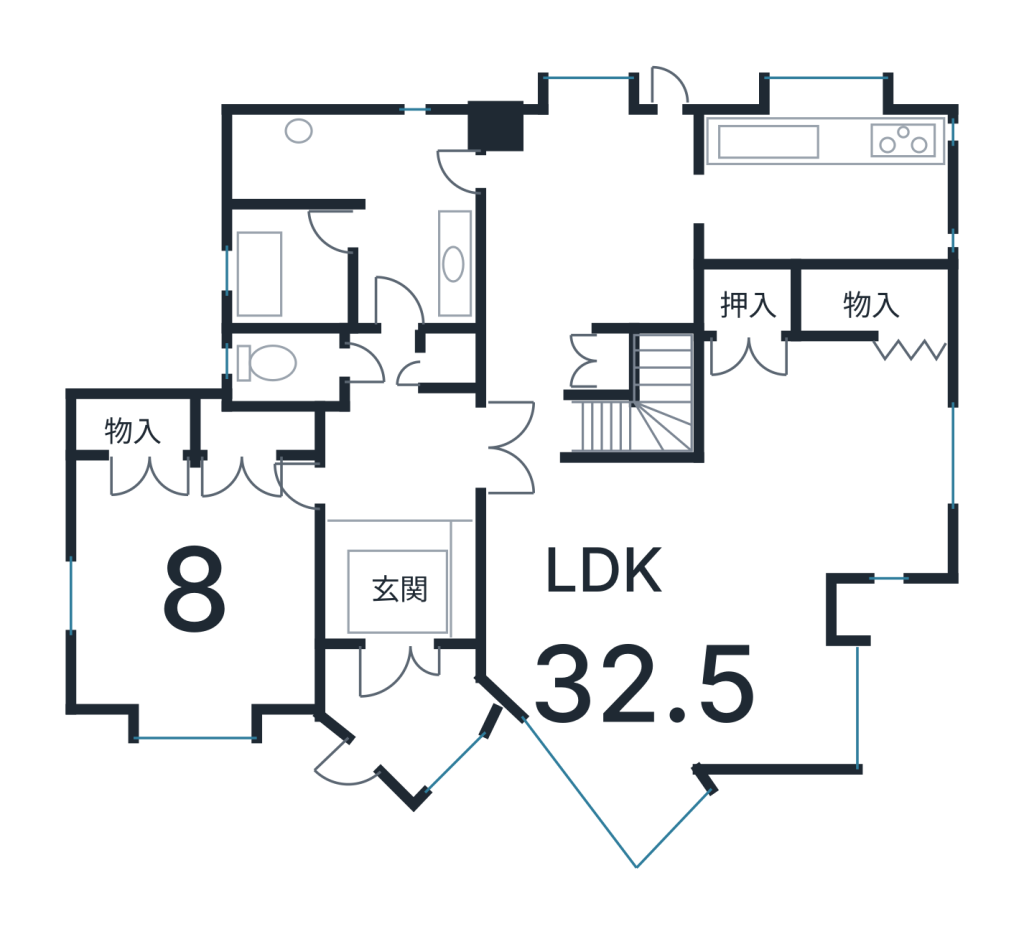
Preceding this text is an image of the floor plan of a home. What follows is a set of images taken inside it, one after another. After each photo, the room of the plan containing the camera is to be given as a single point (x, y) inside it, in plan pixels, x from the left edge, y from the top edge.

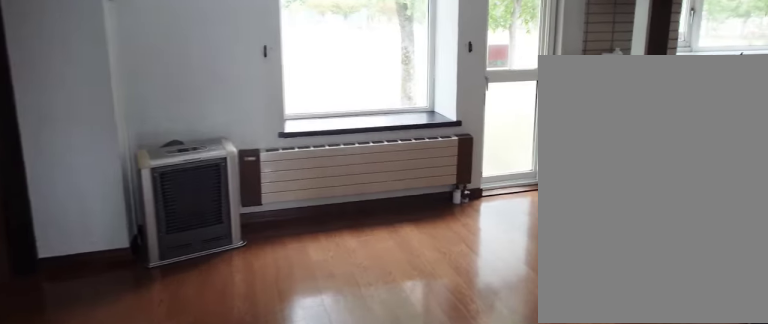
(720, 170)
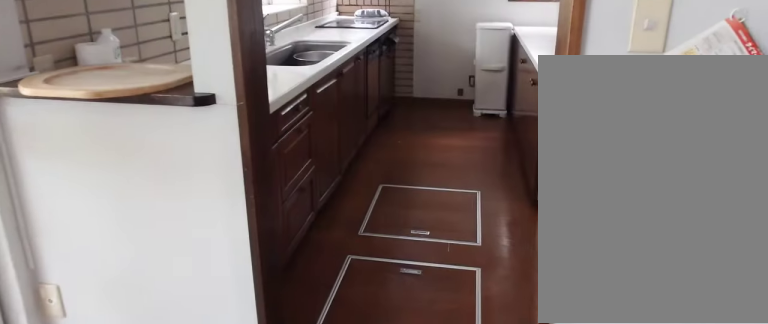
(720, 170)
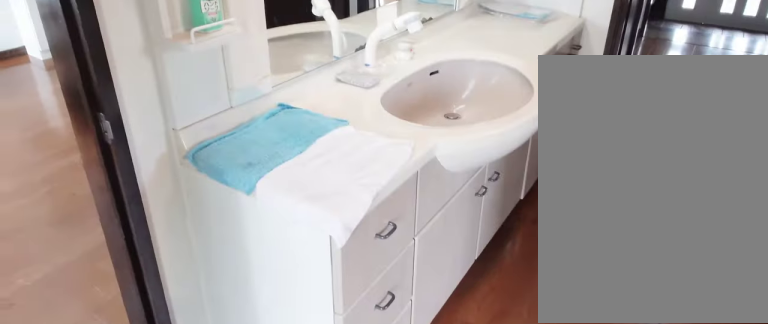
(402, 201)
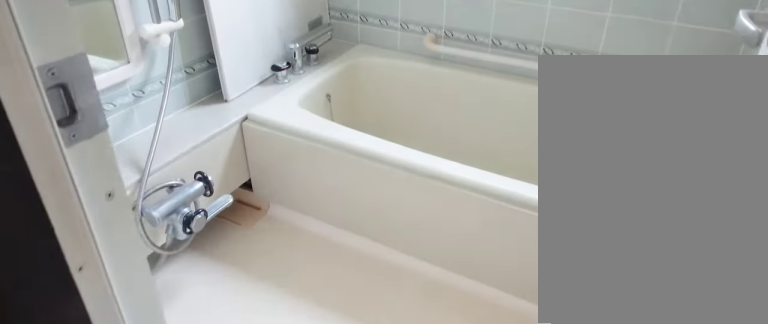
(278, 269)
